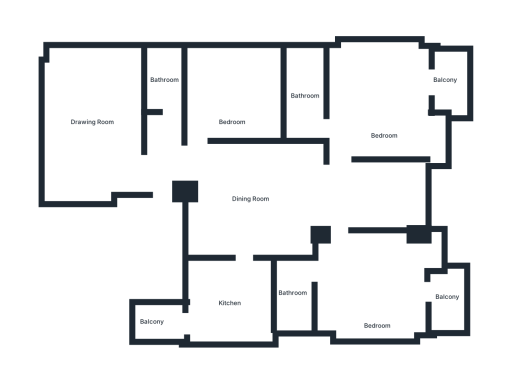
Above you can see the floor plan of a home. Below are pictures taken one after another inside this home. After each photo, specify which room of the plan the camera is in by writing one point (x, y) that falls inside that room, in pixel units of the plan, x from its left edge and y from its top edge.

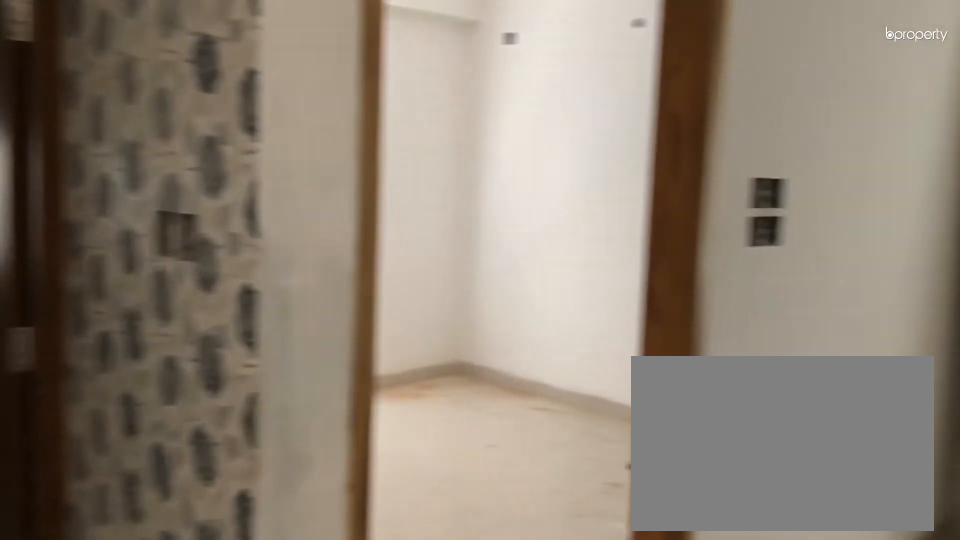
(212, 167)
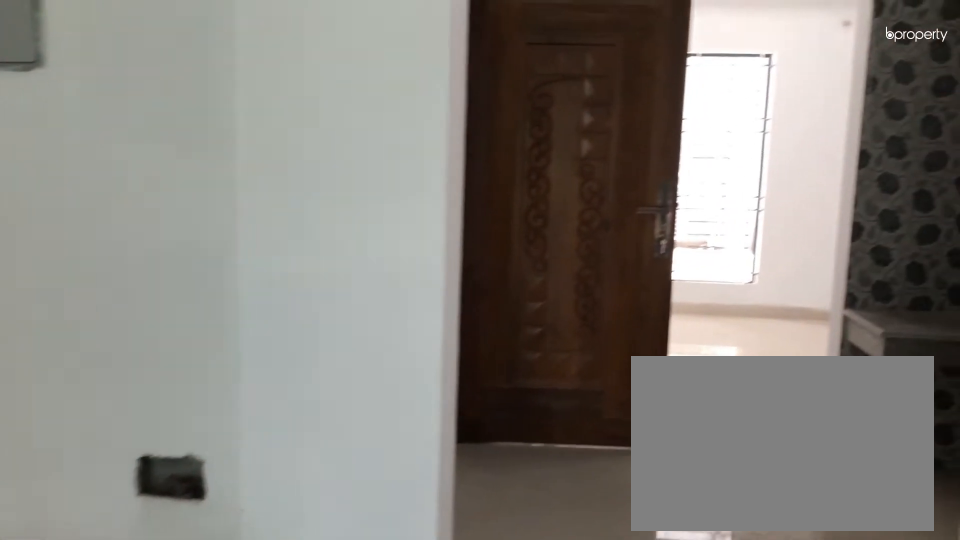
(254, 209)
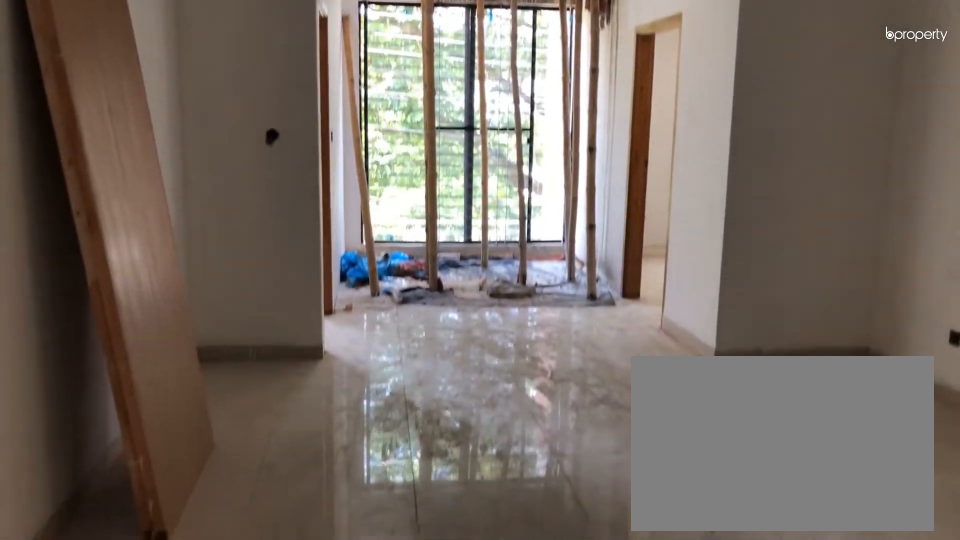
(254, 209)
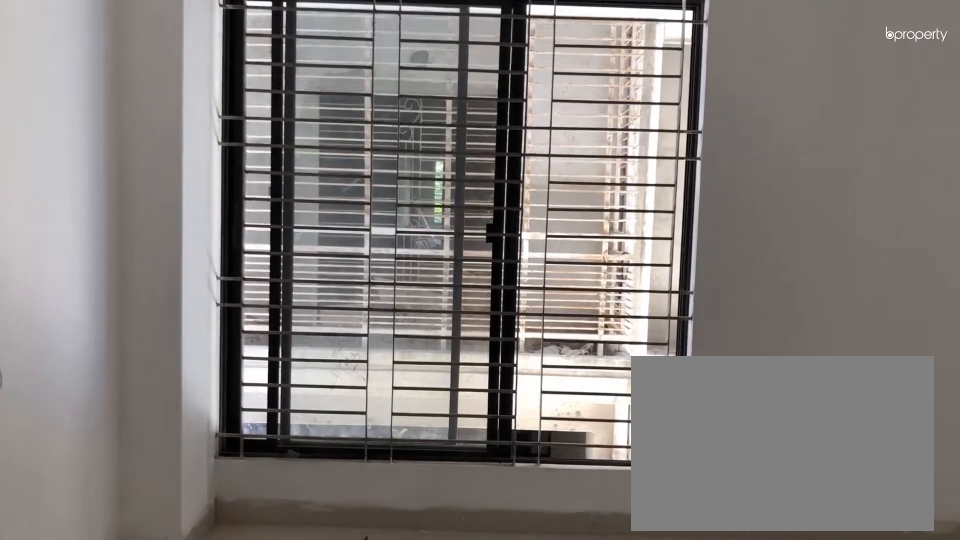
(98, 164)
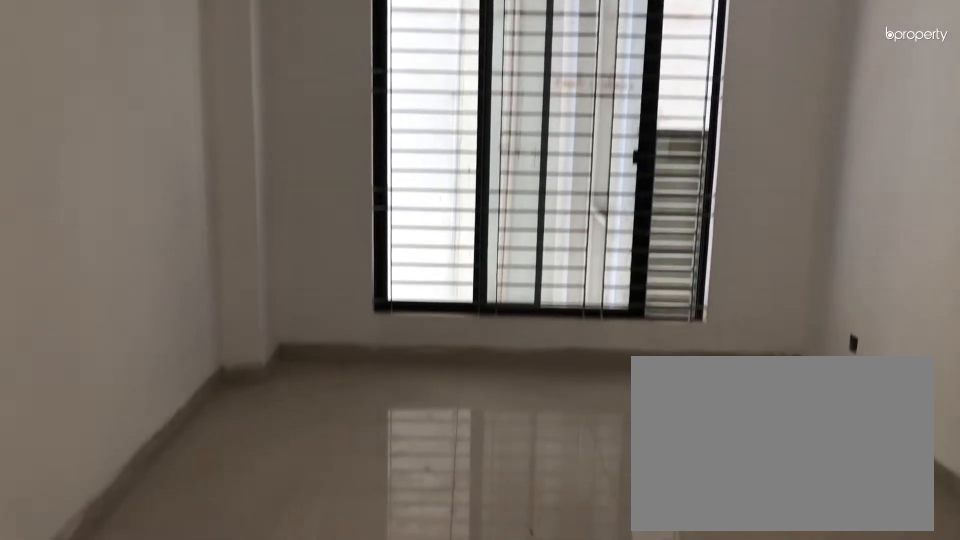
(89, 129)
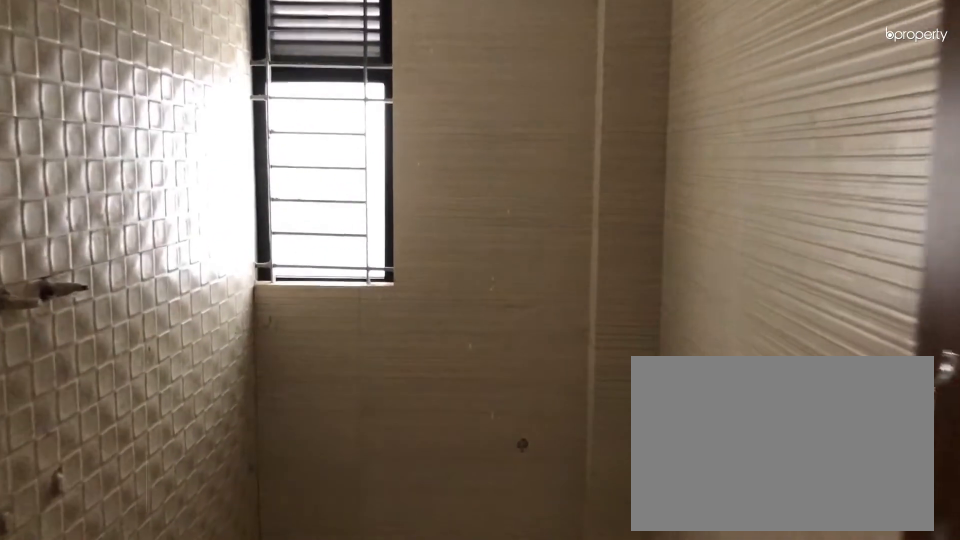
(162, 78)
